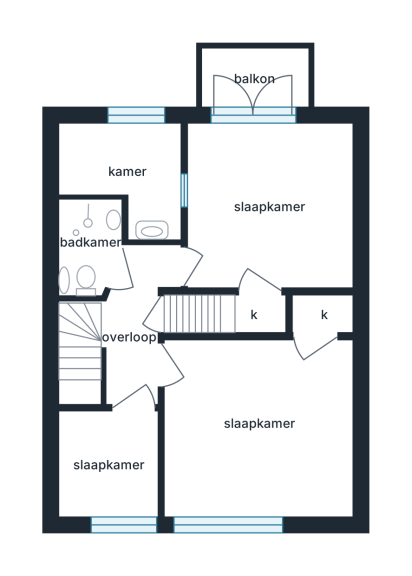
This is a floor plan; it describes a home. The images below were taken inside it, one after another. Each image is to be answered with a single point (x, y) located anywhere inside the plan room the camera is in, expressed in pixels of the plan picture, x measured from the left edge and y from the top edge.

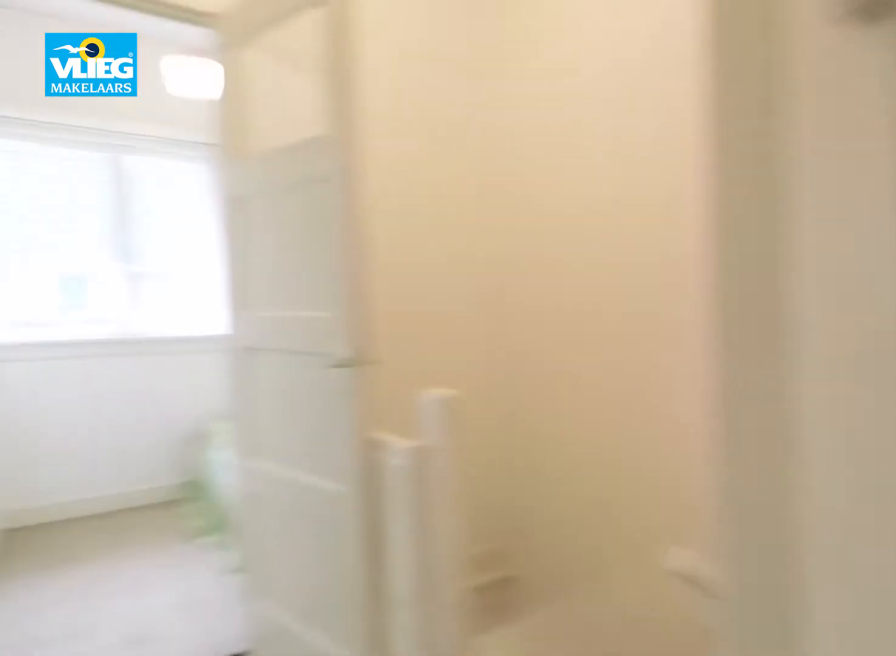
(124, 332)
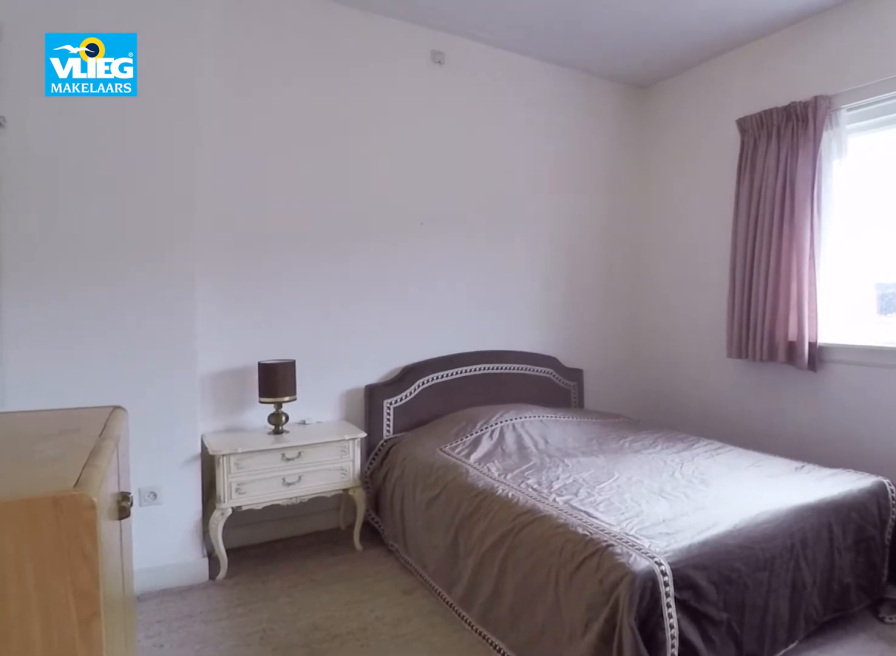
(289, 499)
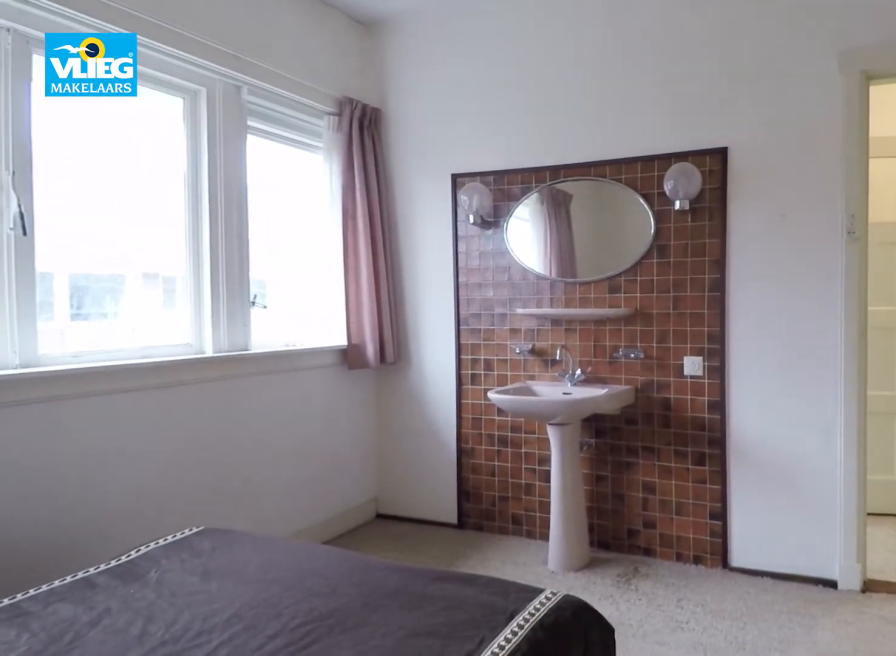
(289, 499)
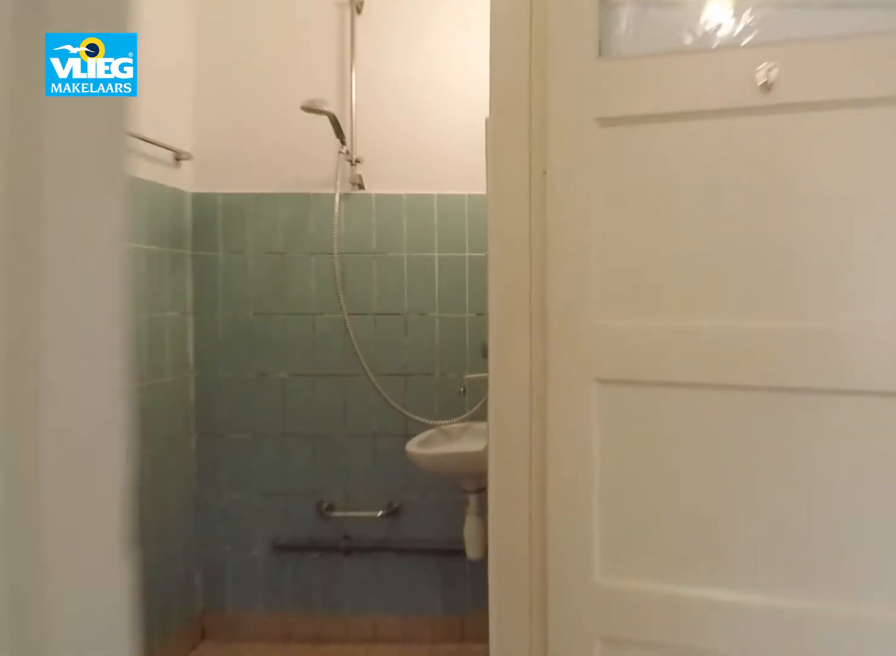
(124, 332)
